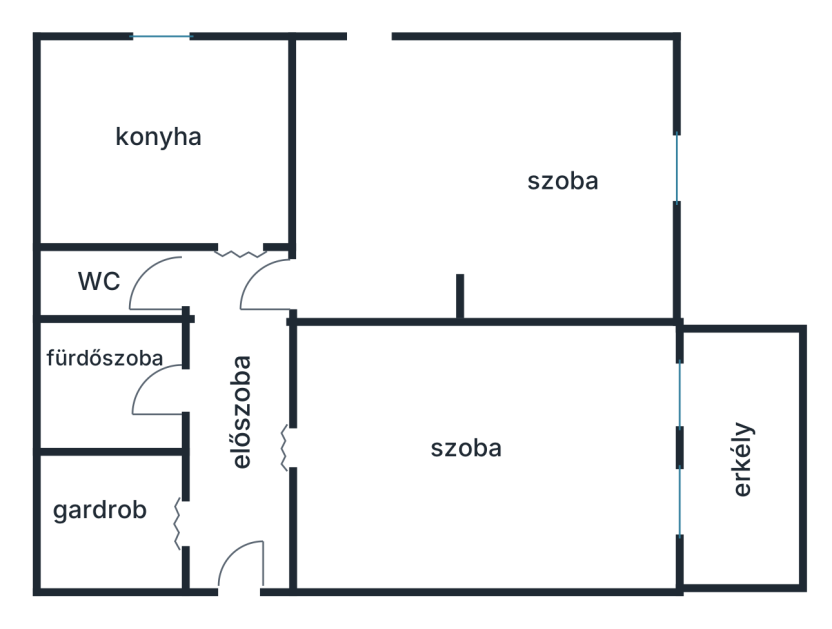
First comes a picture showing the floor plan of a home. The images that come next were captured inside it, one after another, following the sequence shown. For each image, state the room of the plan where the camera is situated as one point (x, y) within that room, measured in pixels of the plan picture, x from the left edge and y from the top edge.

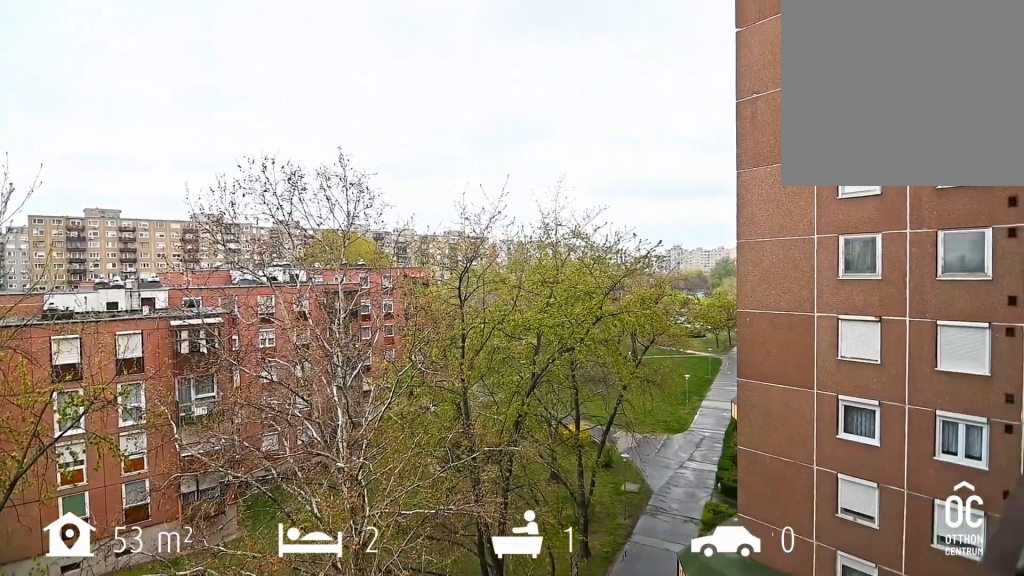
(751, 457)
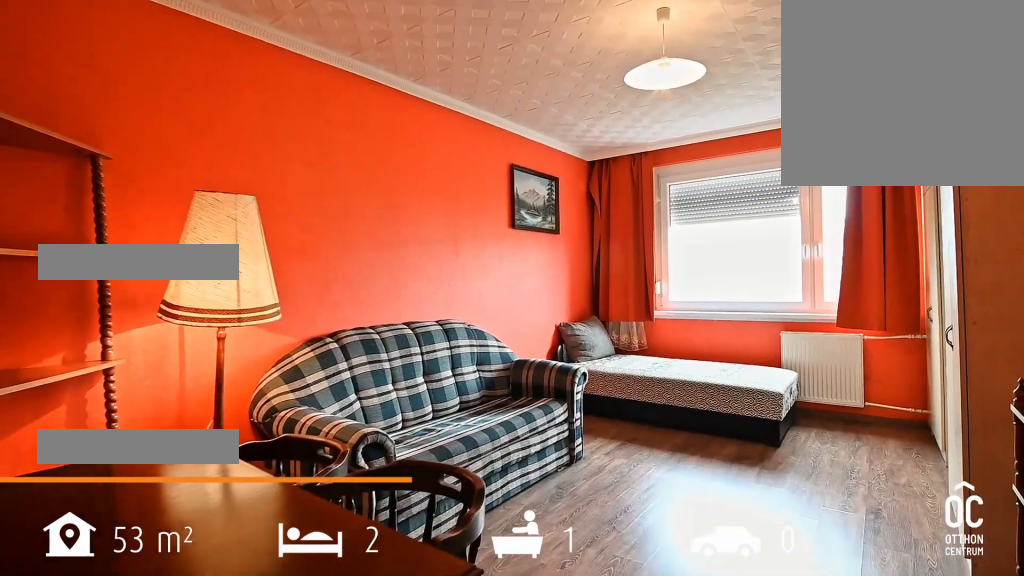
(477, 186)
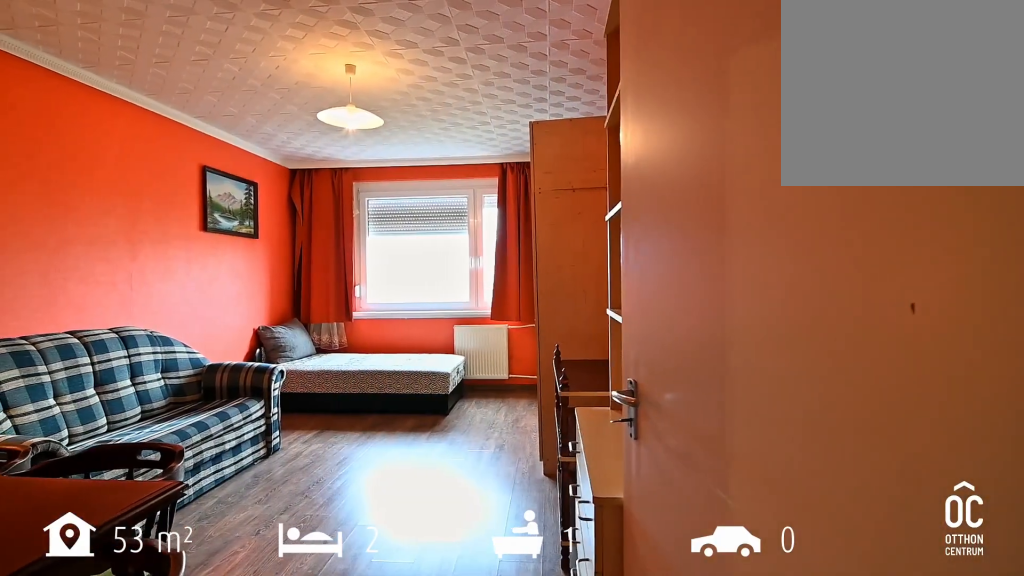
(477, 186)
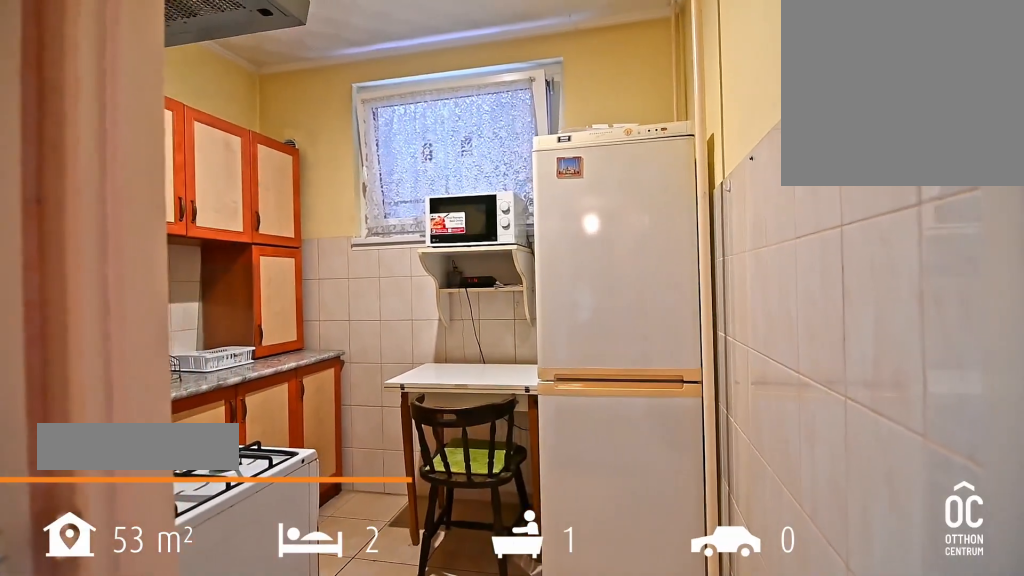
(167, 143)
